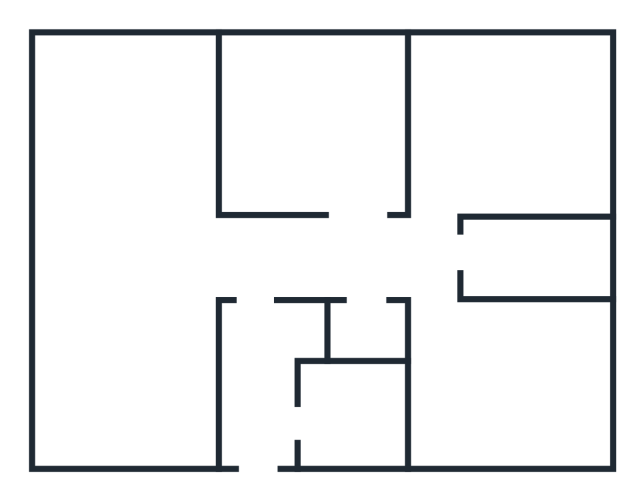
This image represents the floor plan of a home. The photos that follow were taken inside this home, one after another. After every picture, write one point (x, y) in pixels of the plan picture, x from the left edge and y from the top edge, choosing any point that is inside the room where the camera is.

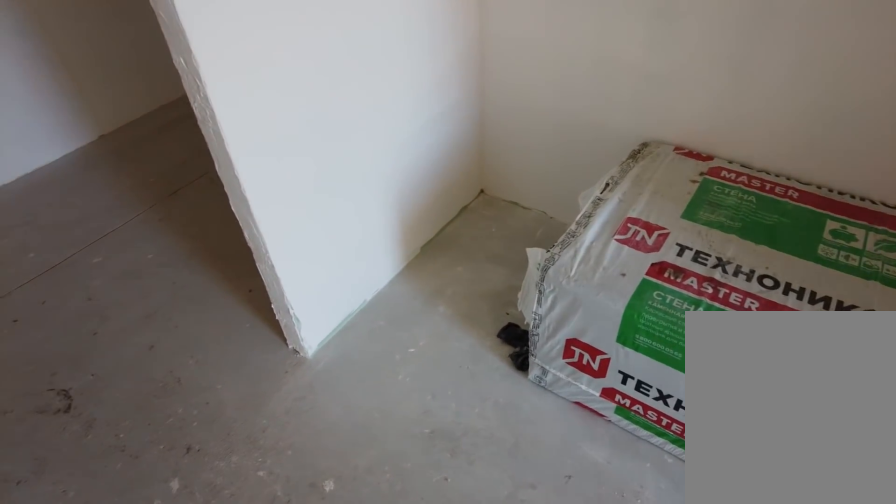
(253, 350)
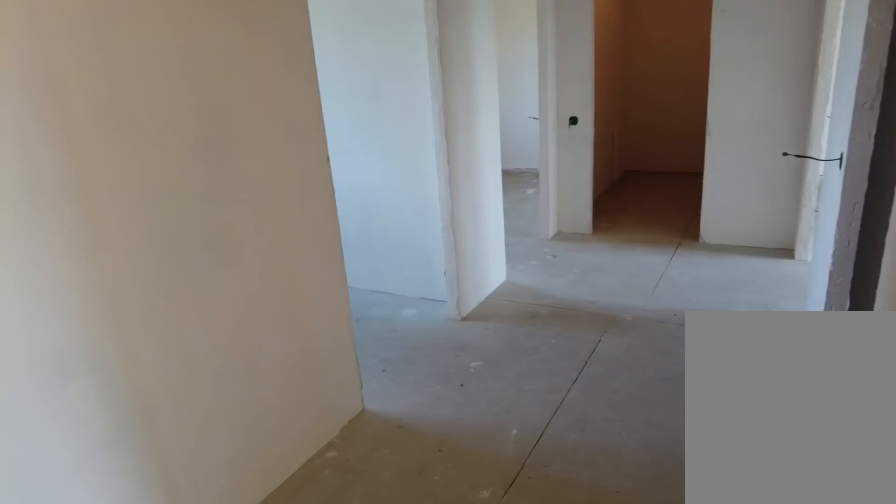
(258, 279)
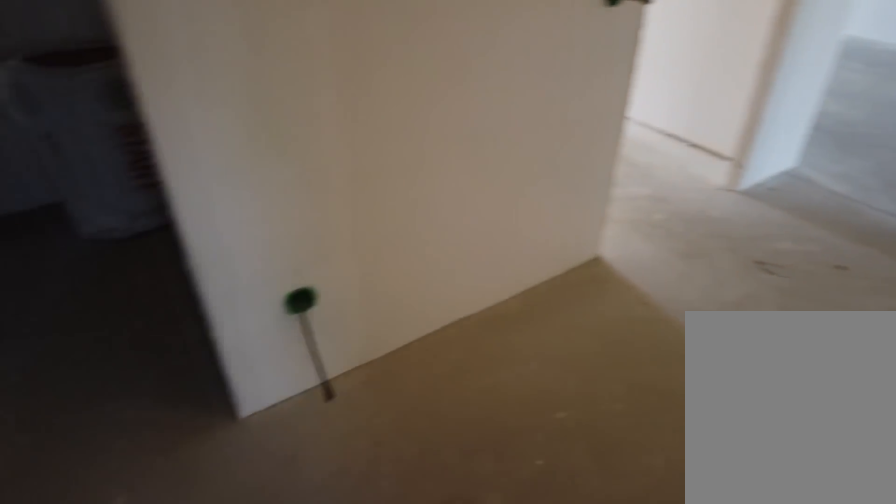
(375, 273)
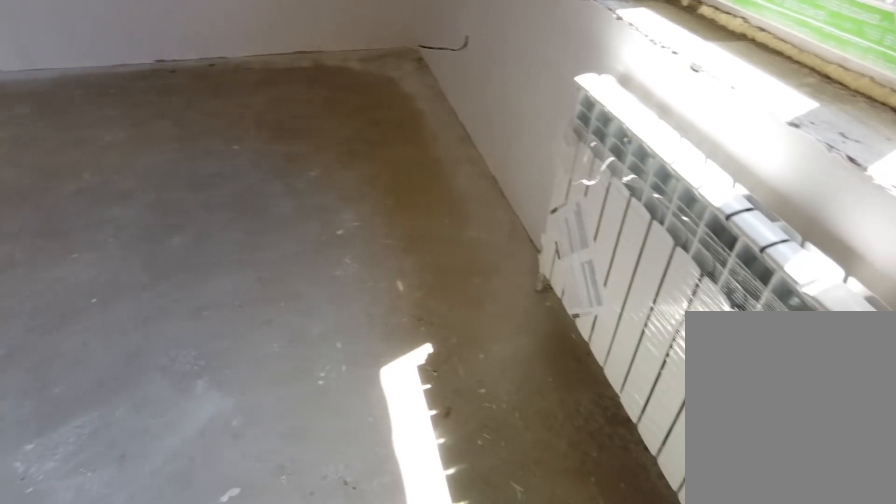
(466, 404)
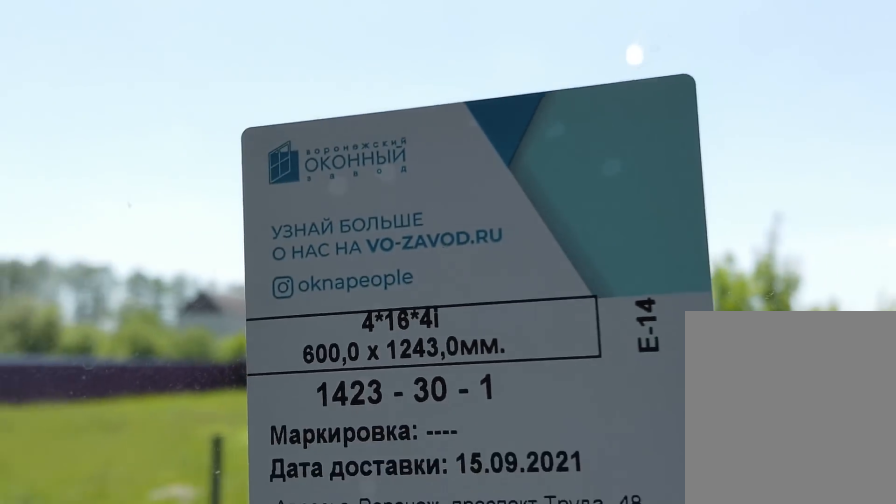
(466, 404)
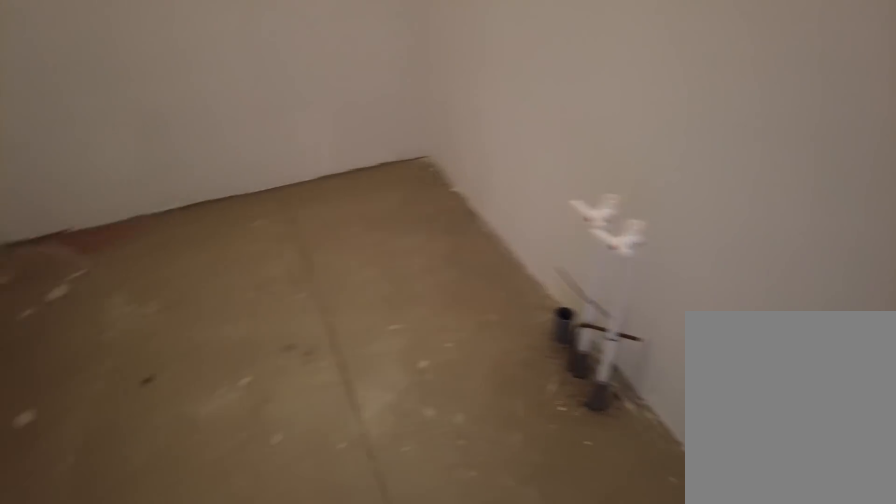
(434, 264)
